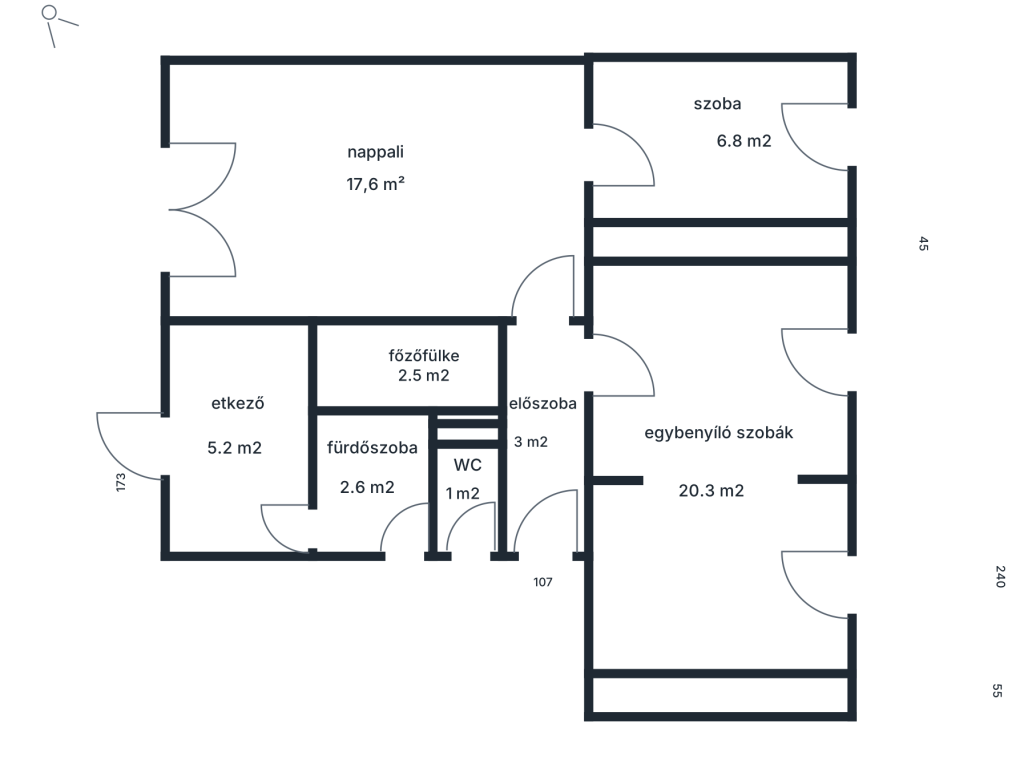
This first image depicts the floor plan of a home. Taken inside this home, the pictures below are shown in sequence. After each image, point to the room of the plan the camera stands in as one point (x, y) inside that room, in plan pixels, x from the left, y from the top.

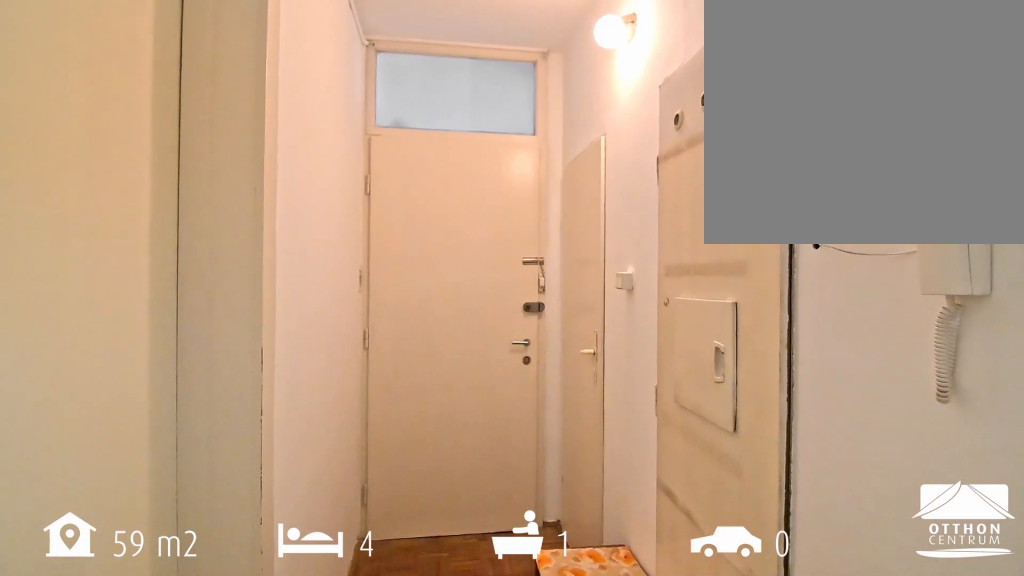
(546, 488)
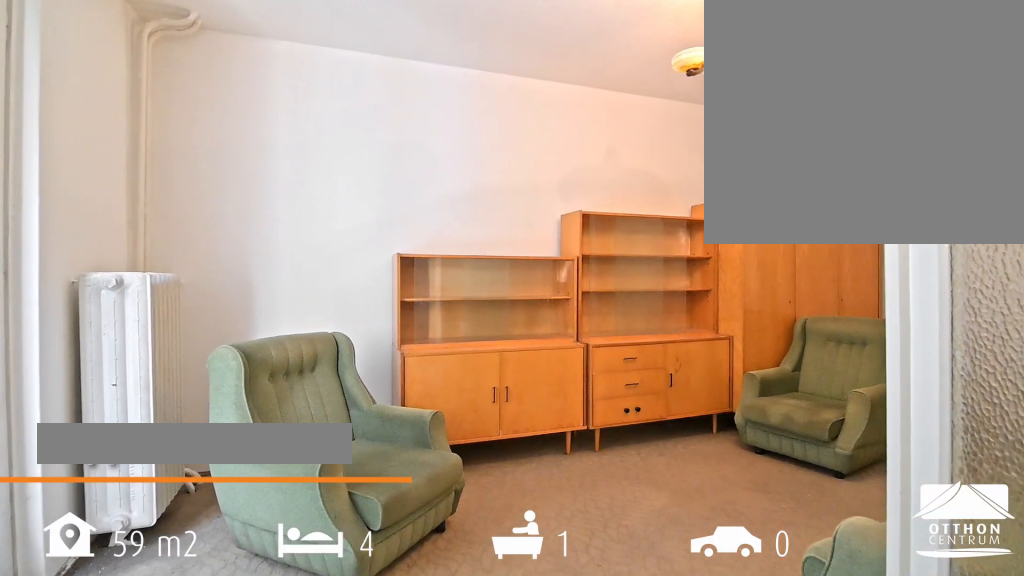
(328, 218)
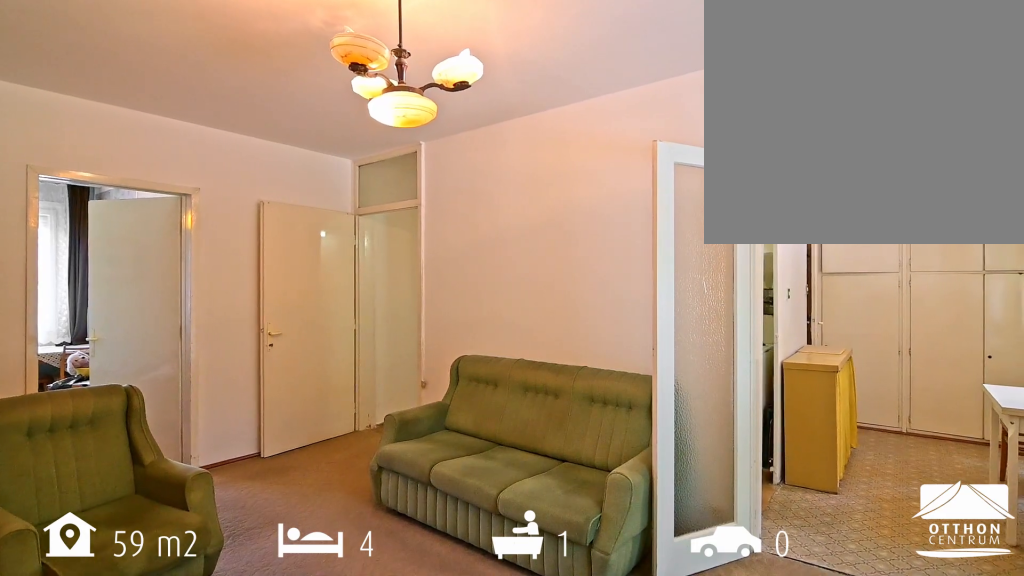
(328, 218)
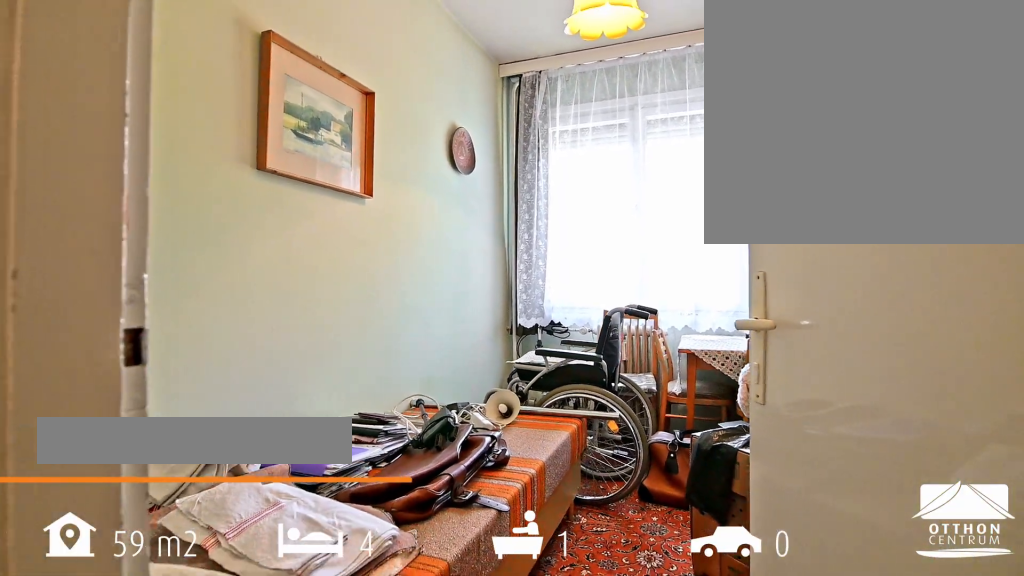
(725, 143)
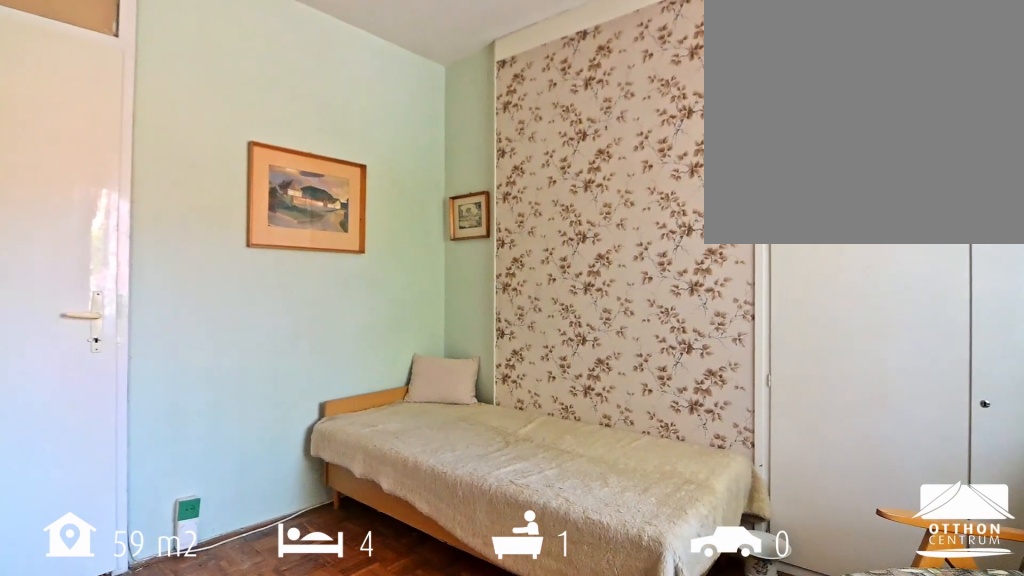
(710, 443)
